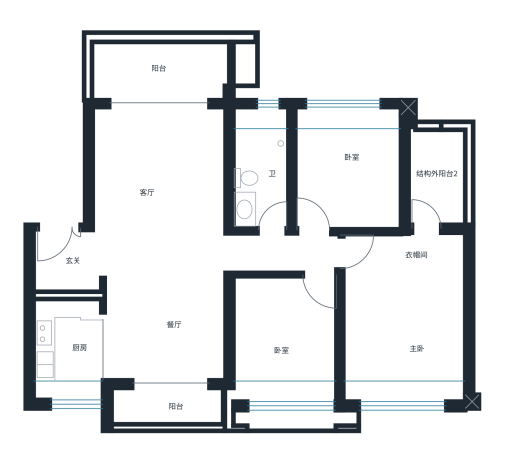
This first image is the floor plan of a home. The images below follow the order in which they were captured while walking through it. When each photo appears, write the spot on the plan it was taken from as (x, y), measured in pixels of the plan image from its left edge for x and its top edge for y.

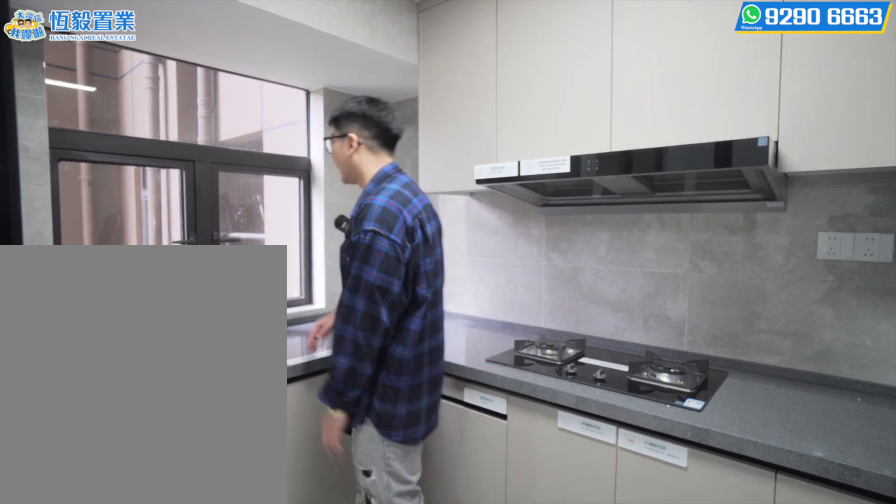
(76, 362)
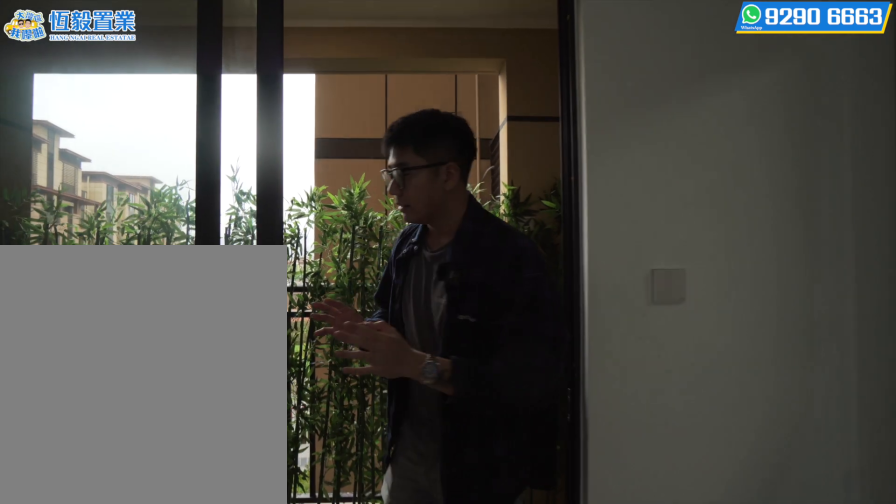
(145, 381)
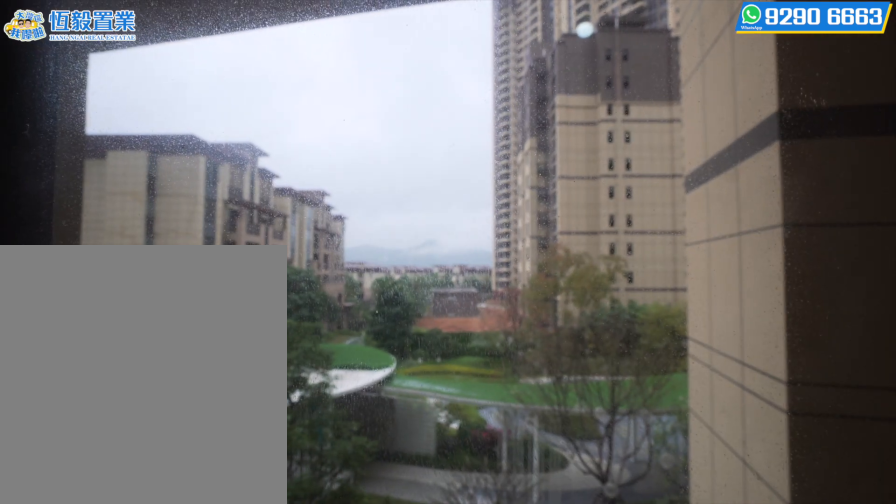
(268, 384)
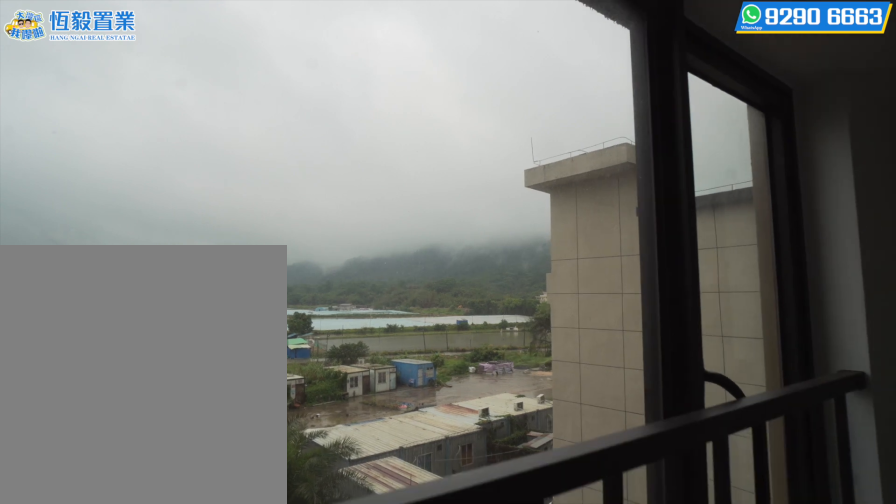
(371, 146)
